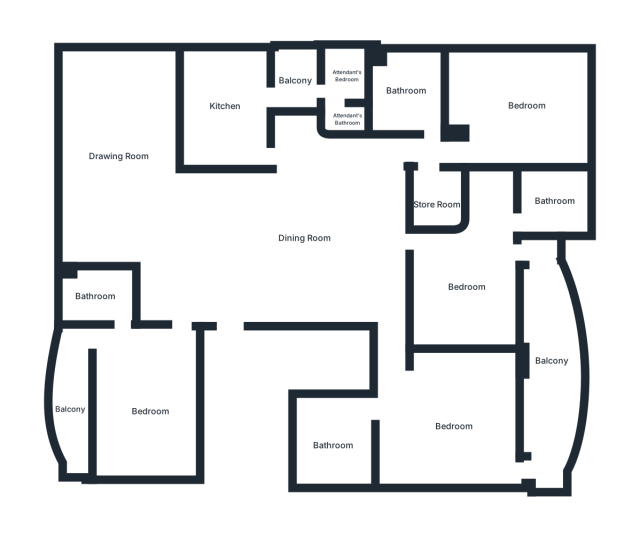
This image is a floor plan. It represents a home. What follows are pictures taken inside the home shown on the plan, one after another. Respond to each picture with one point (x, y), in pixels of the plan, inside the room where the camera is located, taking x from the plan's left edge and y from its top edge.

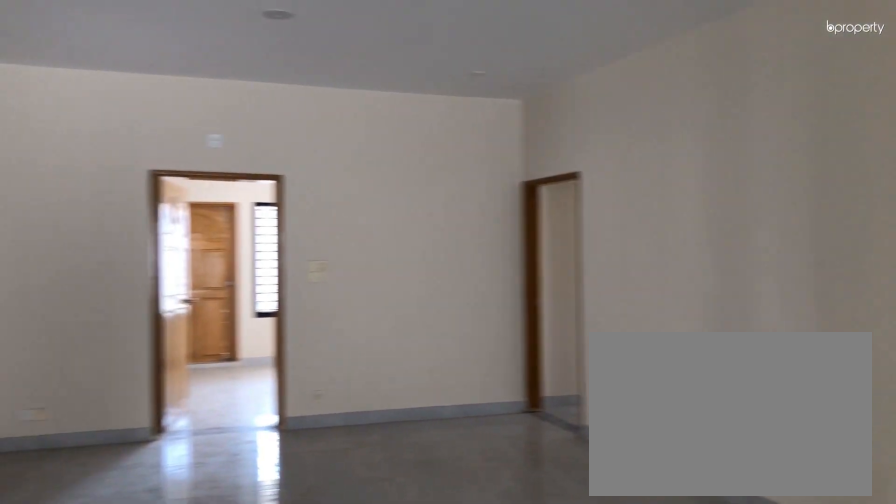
(305, 237)
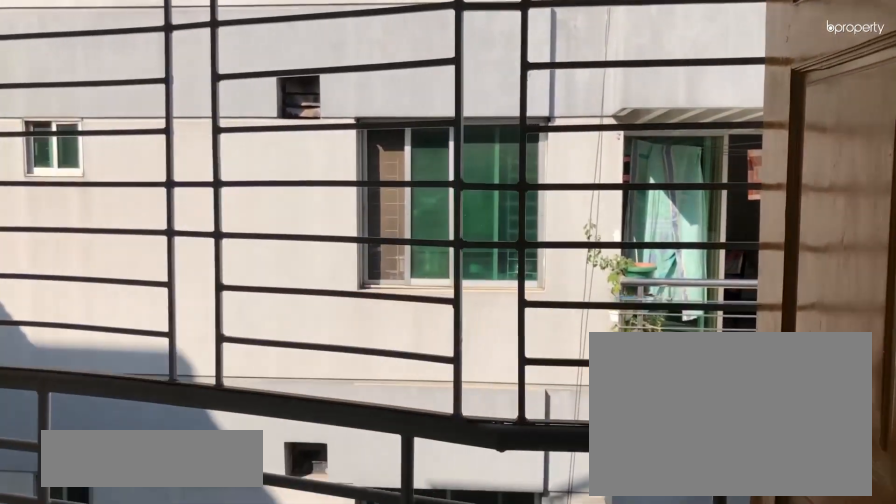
(104, 337)
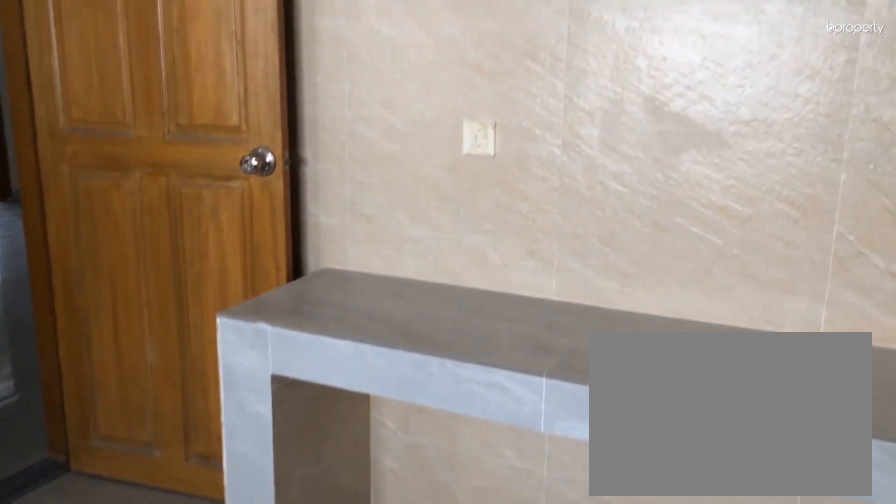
(225, 103)
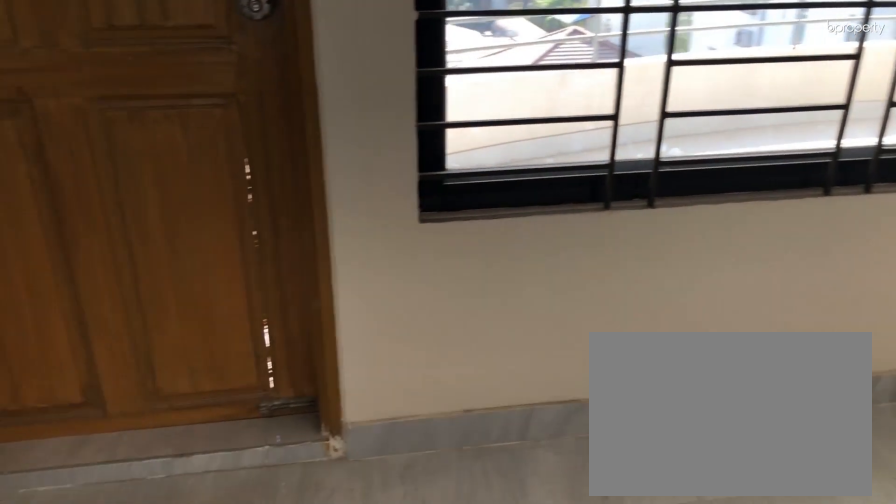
(463, 288)
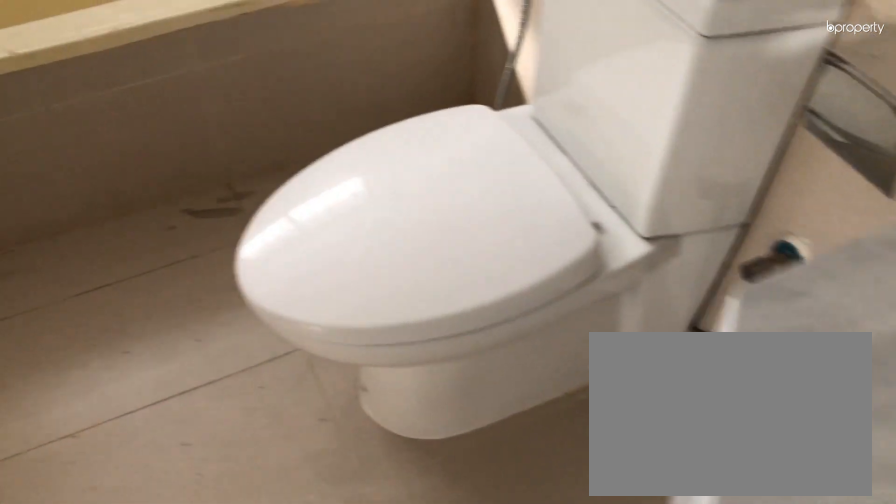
(331, 441)
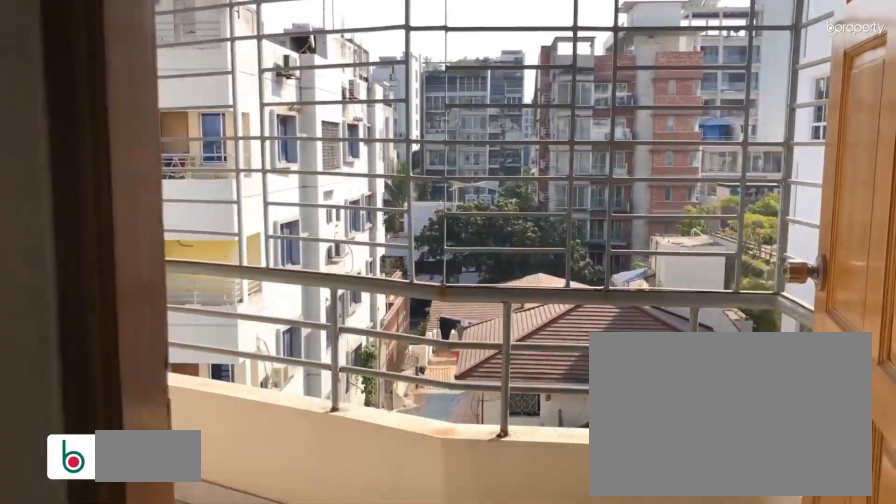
(546, 436)
